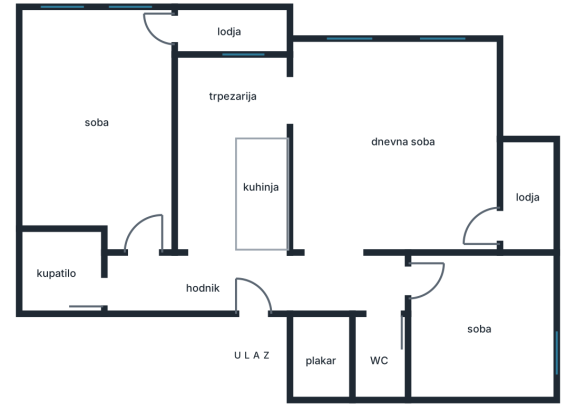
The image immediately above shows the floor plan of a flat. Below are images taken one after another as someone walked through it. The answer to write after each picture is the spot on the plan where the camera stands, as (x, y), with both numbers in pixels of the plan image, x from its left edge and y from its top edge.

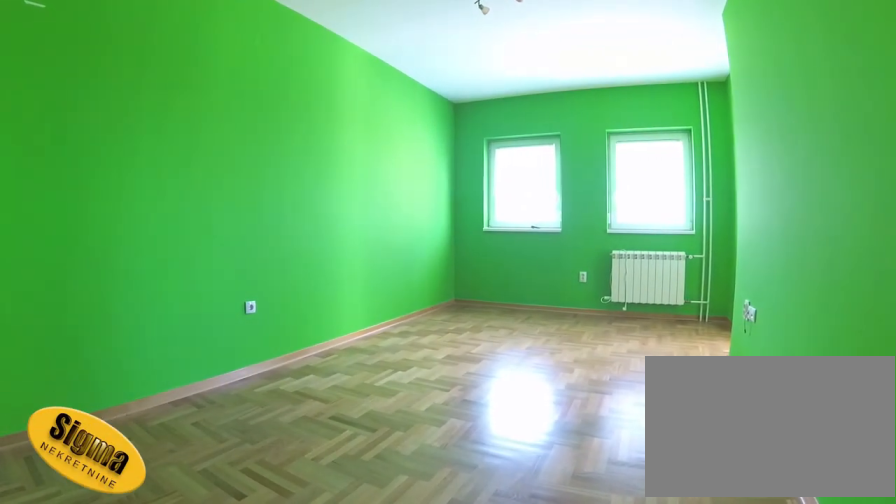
(147, 246)
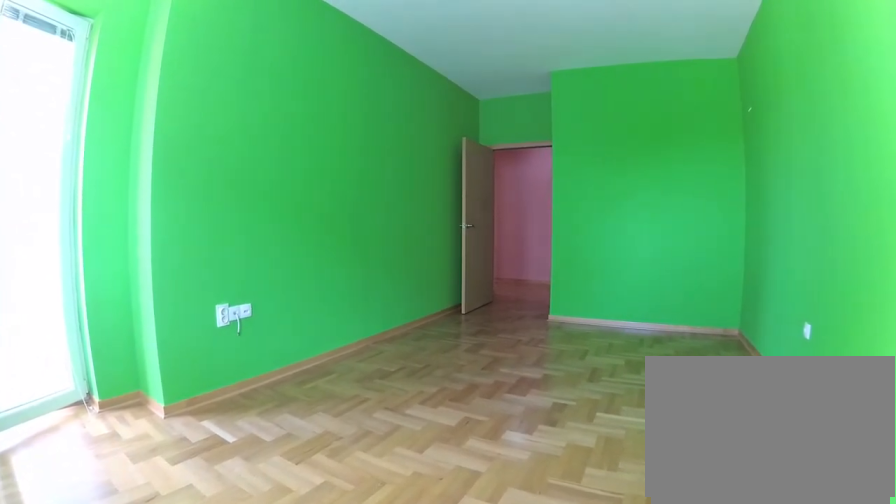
(49, 36)
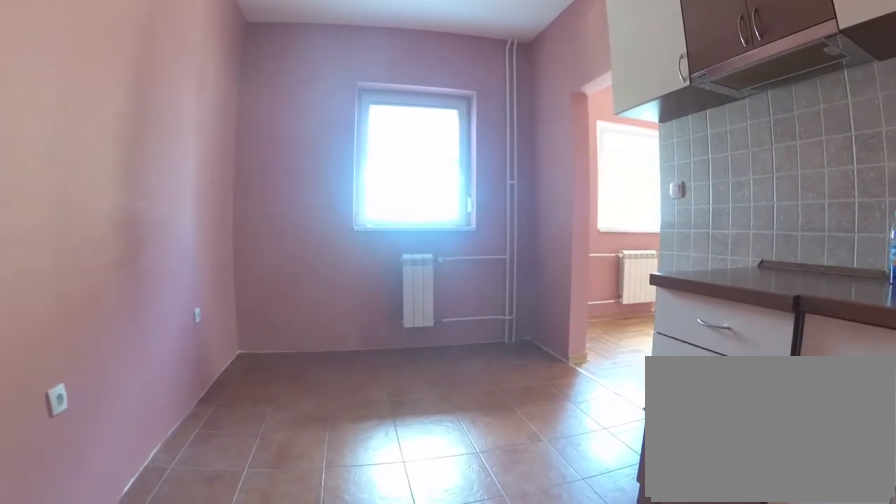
(209, 223)
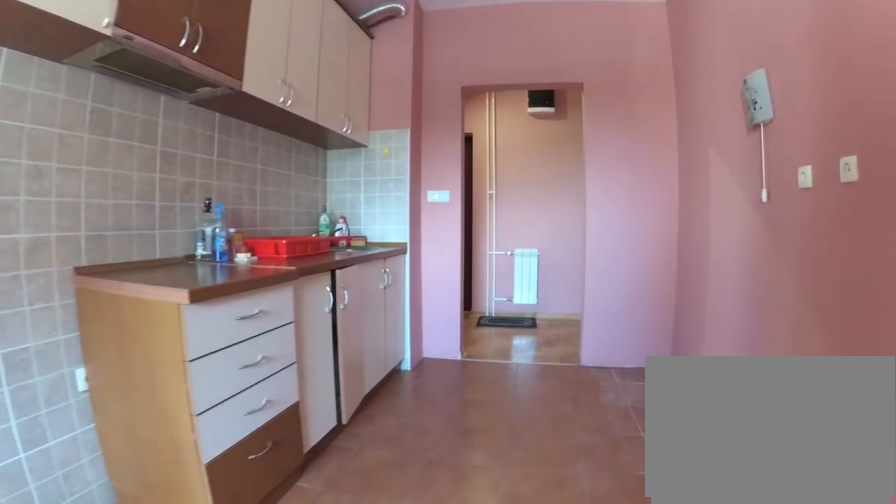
(205, 128)
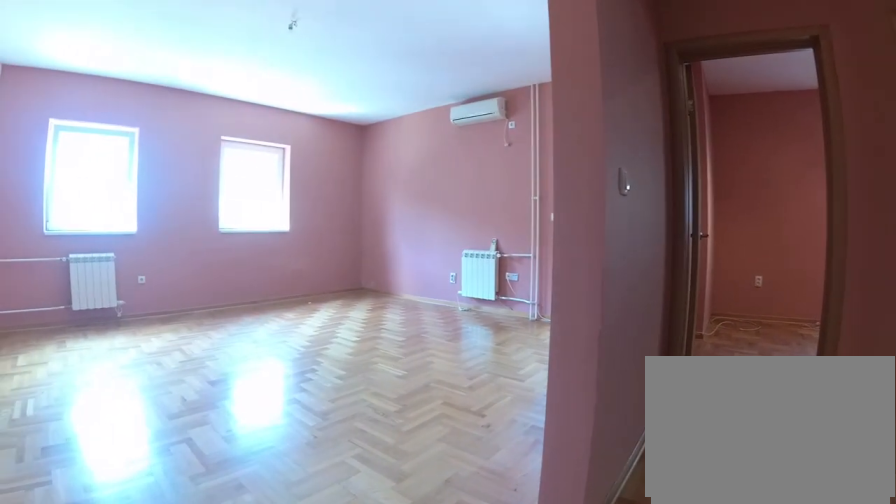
(307, 280)
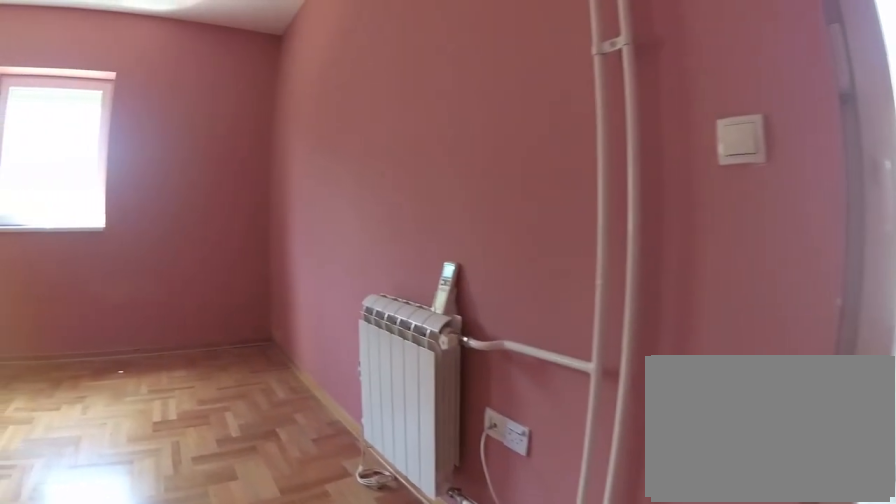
(474, 228)
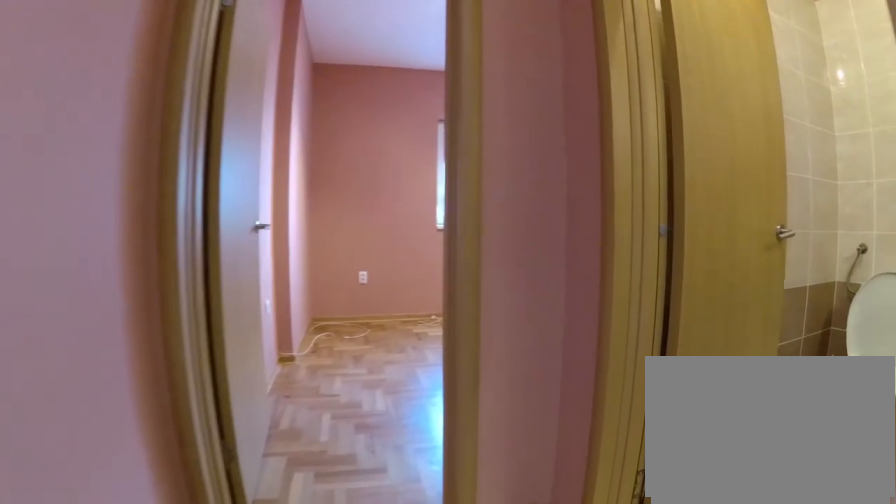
(342, 291)
